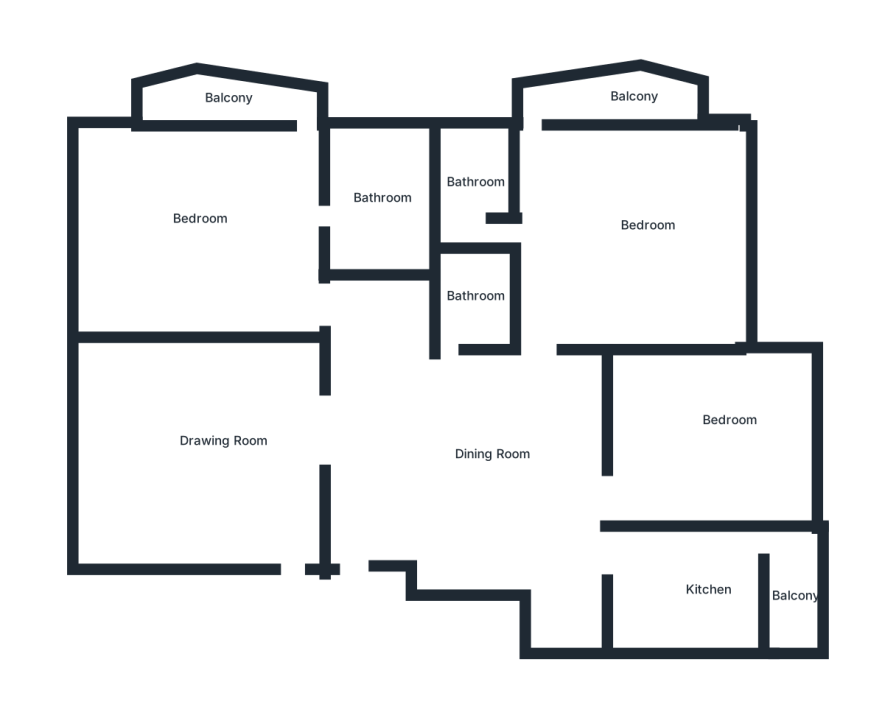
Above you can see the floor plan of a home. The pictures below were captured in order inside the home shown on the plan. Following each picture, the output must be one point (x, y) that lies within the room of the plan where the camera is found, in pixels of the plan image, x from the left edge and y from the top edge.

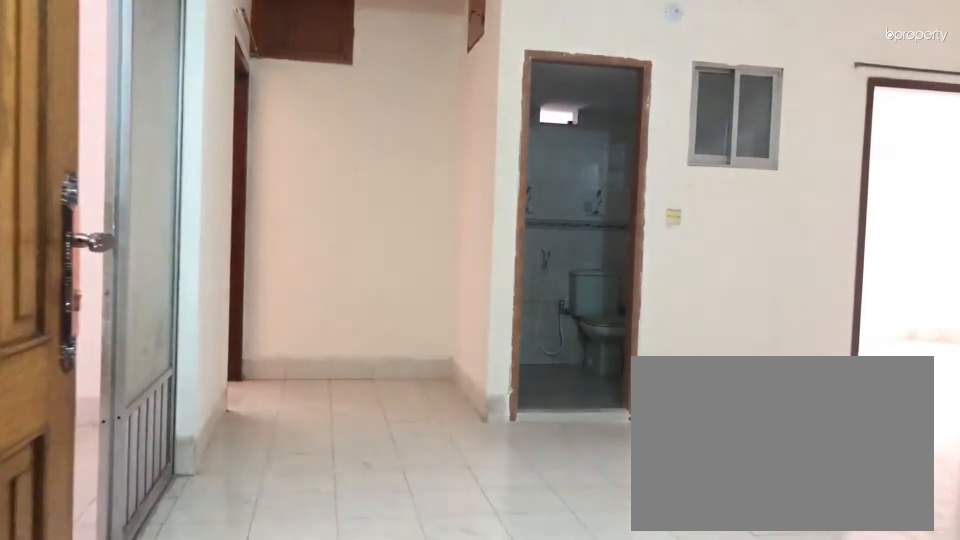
(371, 544)
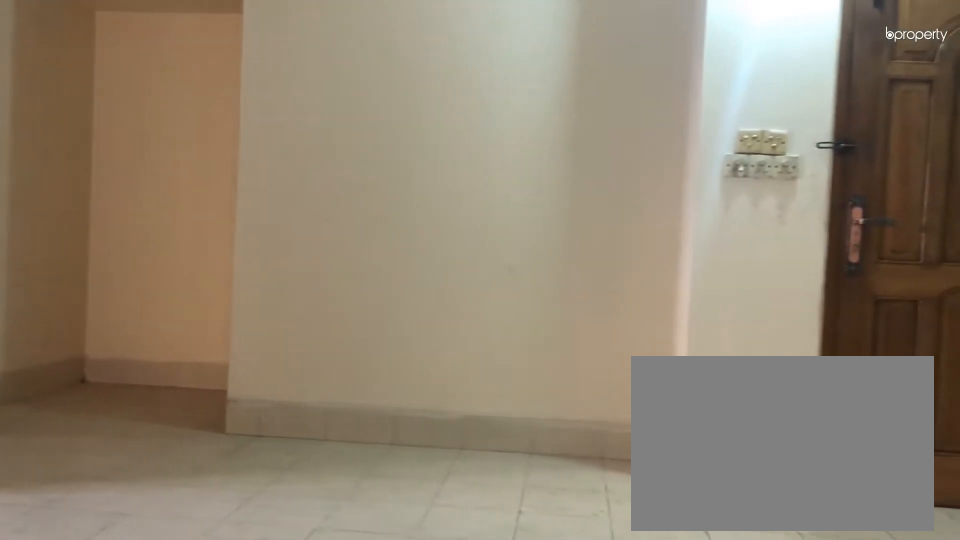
(484, 443)
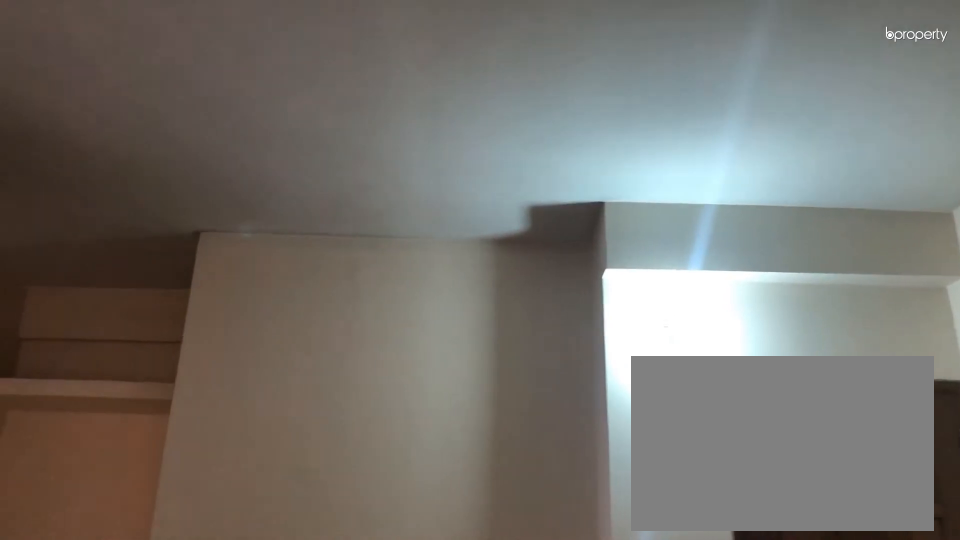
(484, 443)
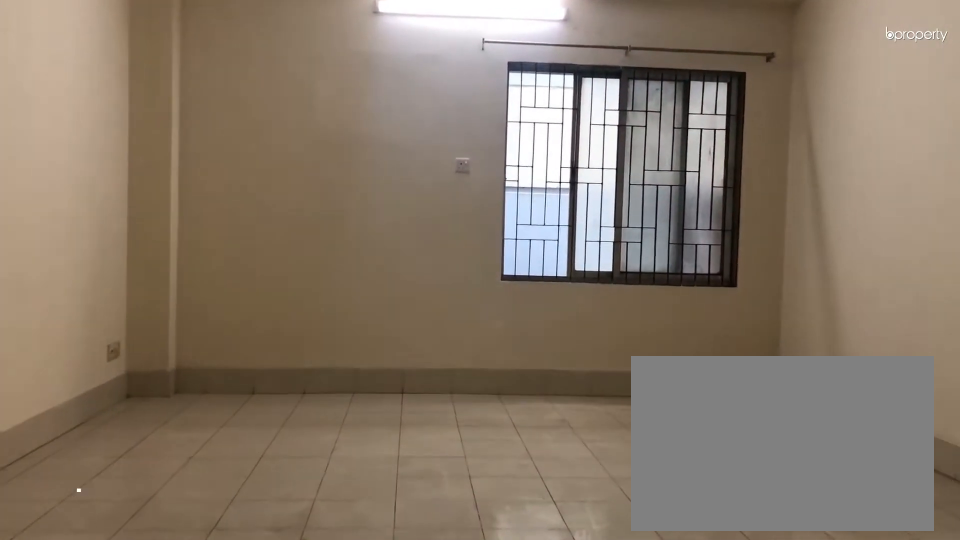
(282, 444)
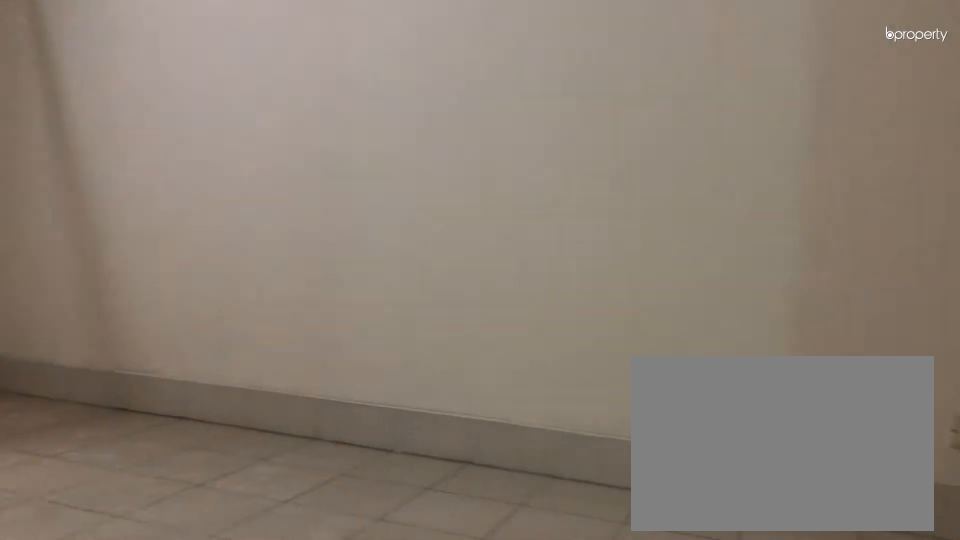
(181, 450)
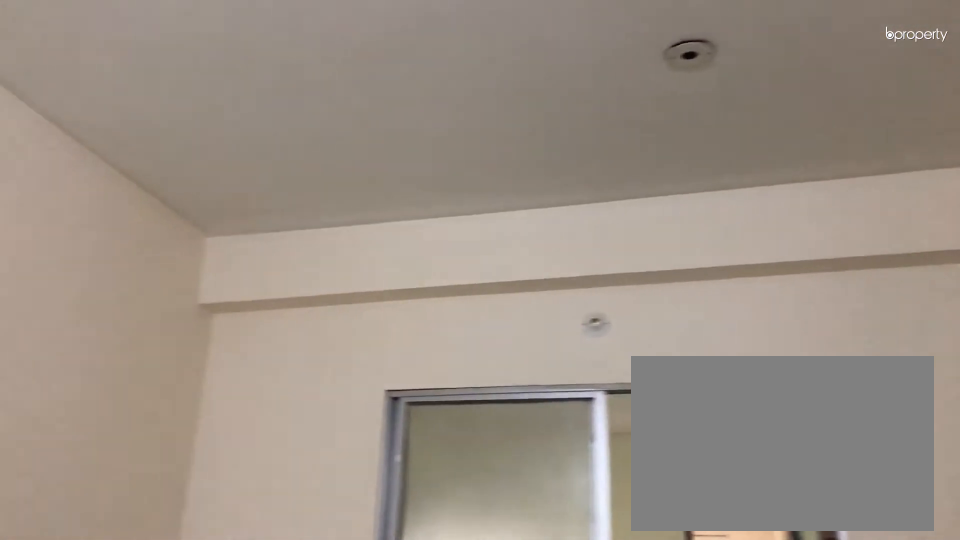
(181, 450)
